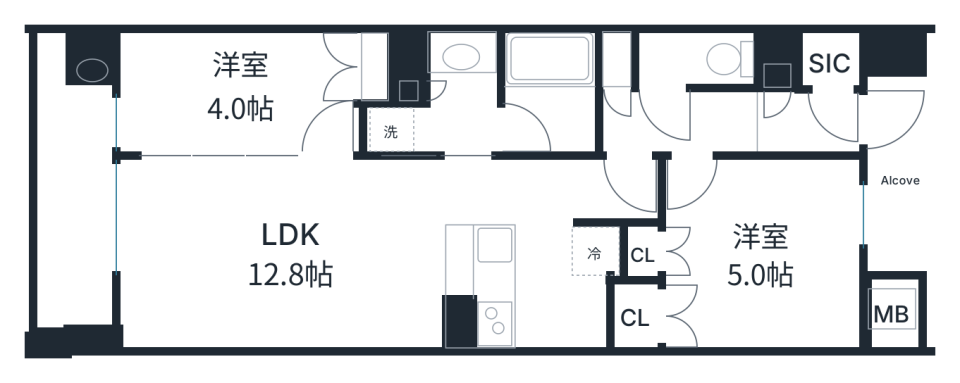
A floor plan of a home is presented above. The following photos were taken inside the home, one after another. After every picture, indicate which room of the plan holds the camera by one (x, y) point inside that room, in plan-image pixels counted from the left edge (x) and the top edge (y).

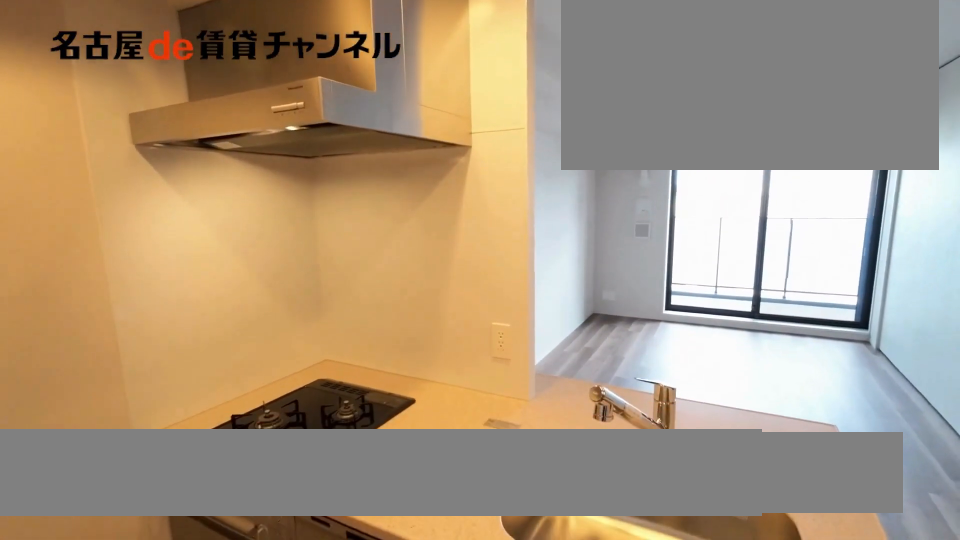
(521, 286)
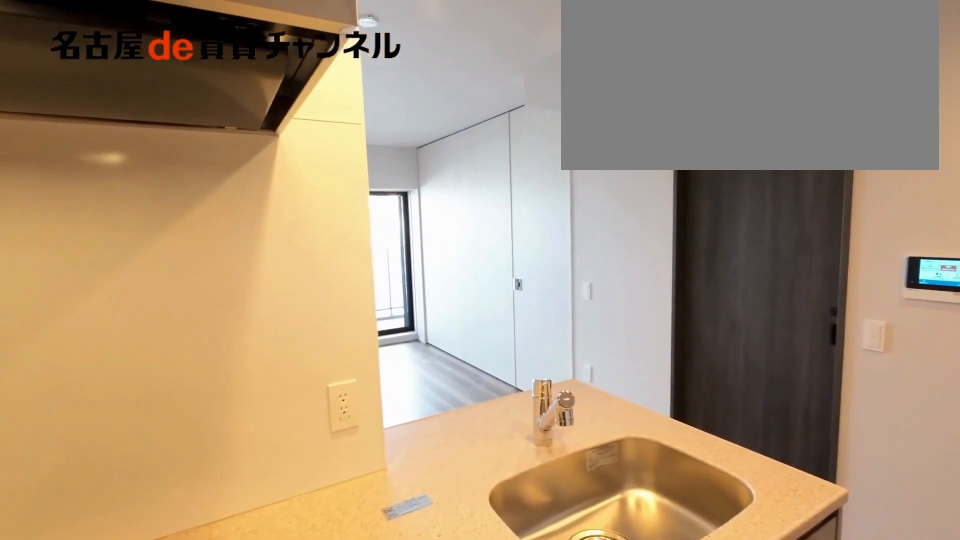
(521, 286)
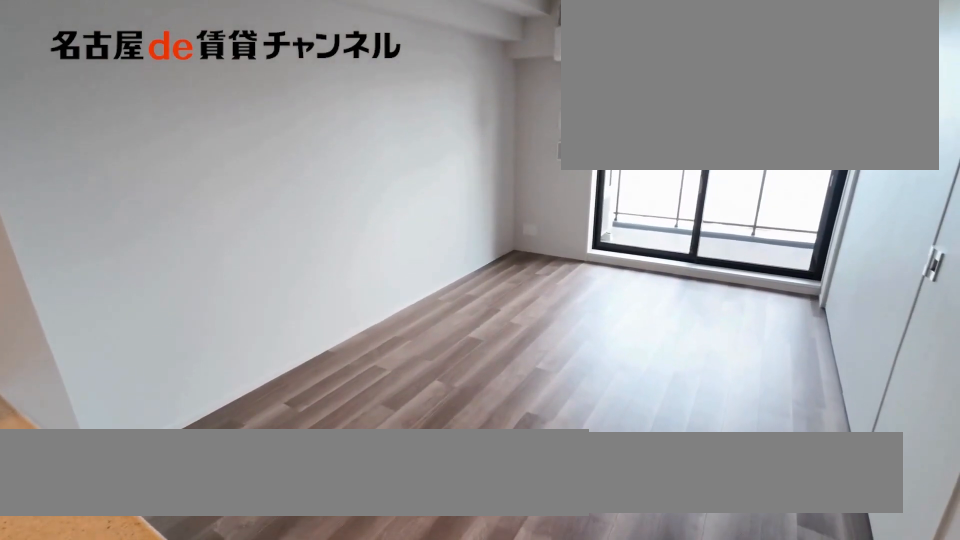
(277, 251)
